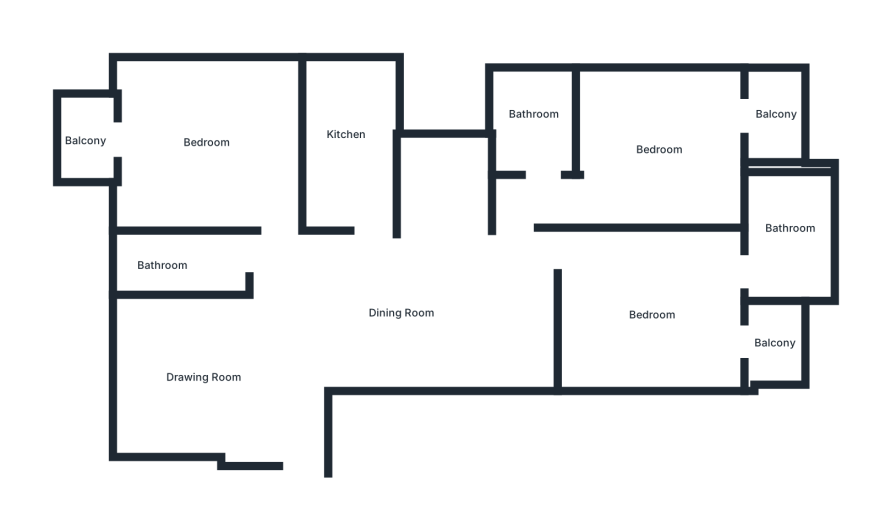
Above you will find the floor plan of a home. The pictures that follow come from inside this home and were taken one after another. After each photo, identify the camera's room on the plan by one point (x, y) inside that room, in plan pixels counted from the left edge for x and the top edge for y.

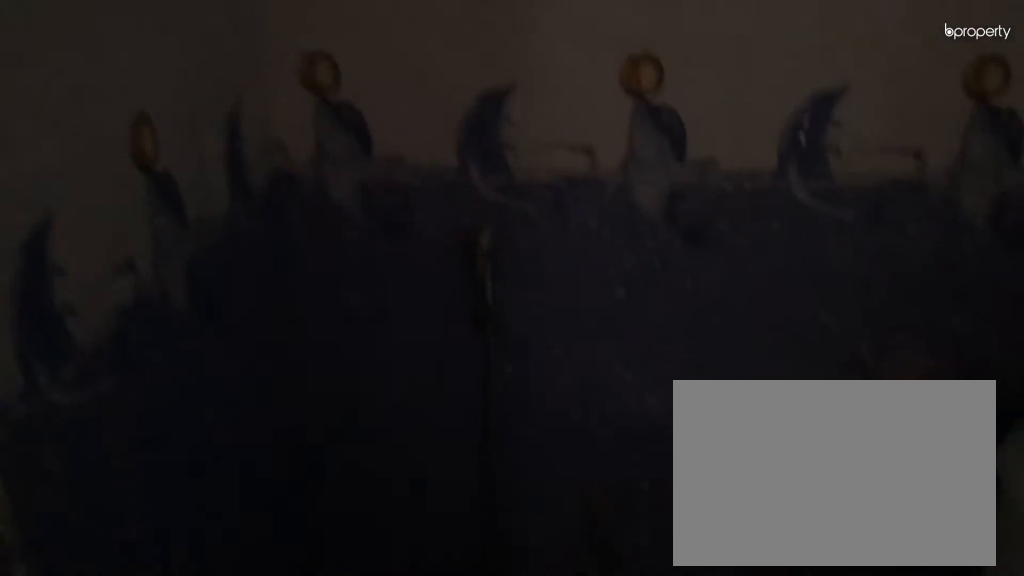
(786, 231)
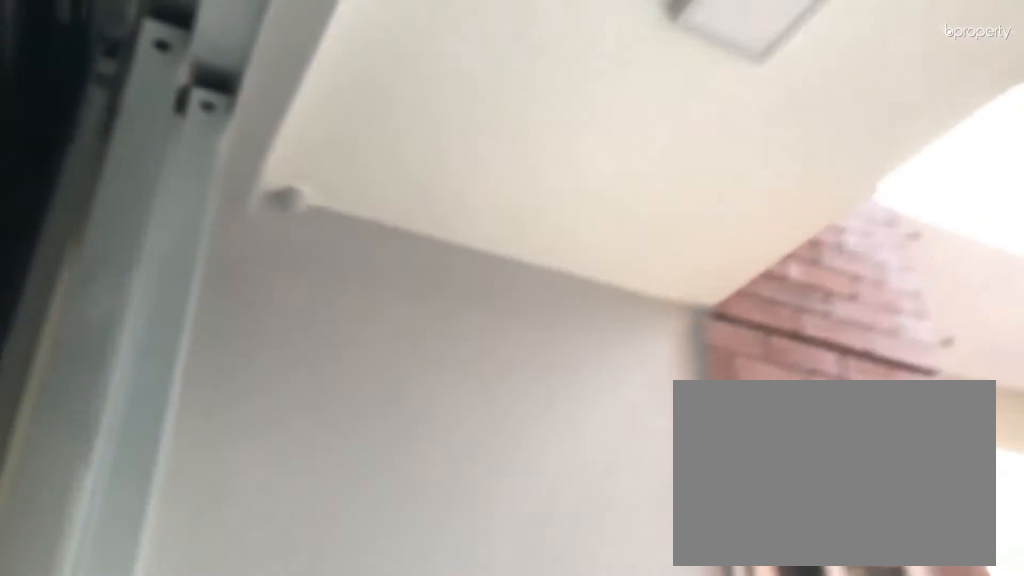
(772, 342)
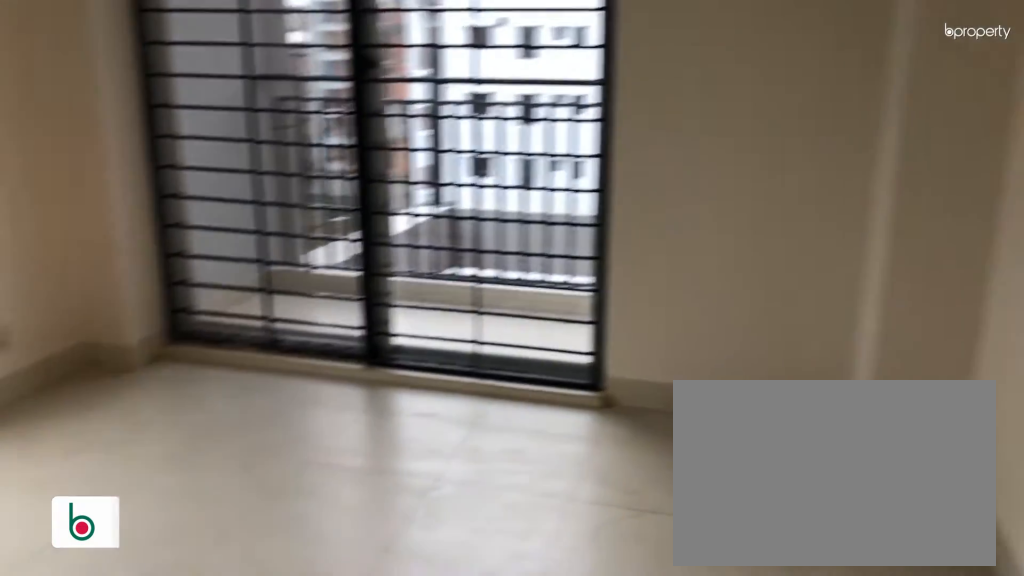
(658, 147)
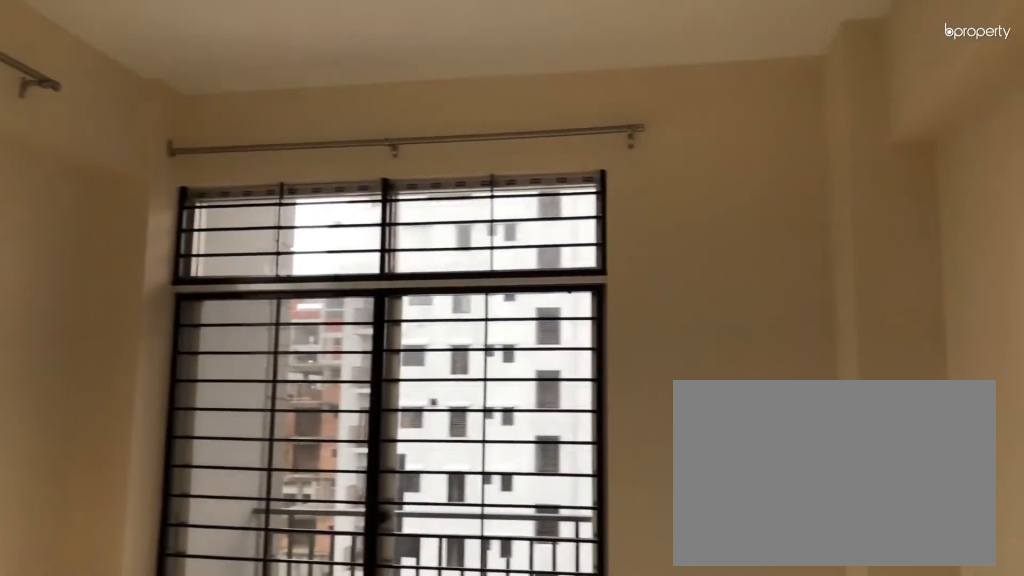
(658, 147)
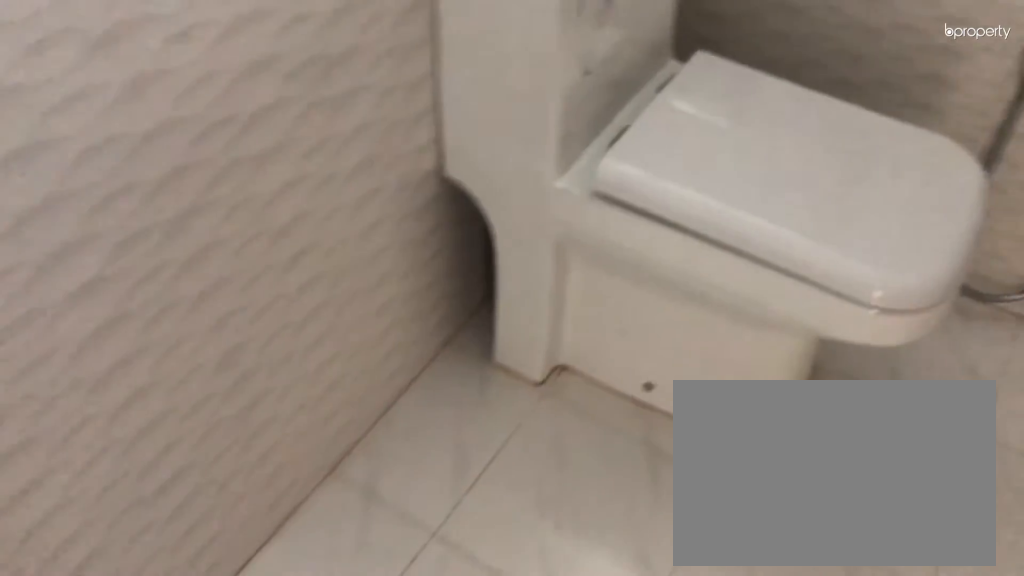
(533, 121)
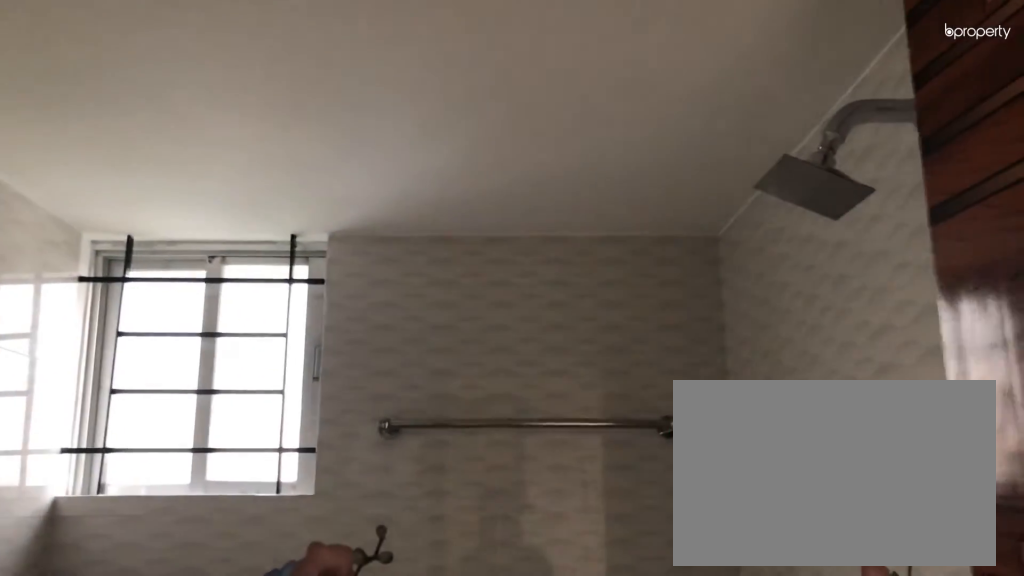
(533, 121)
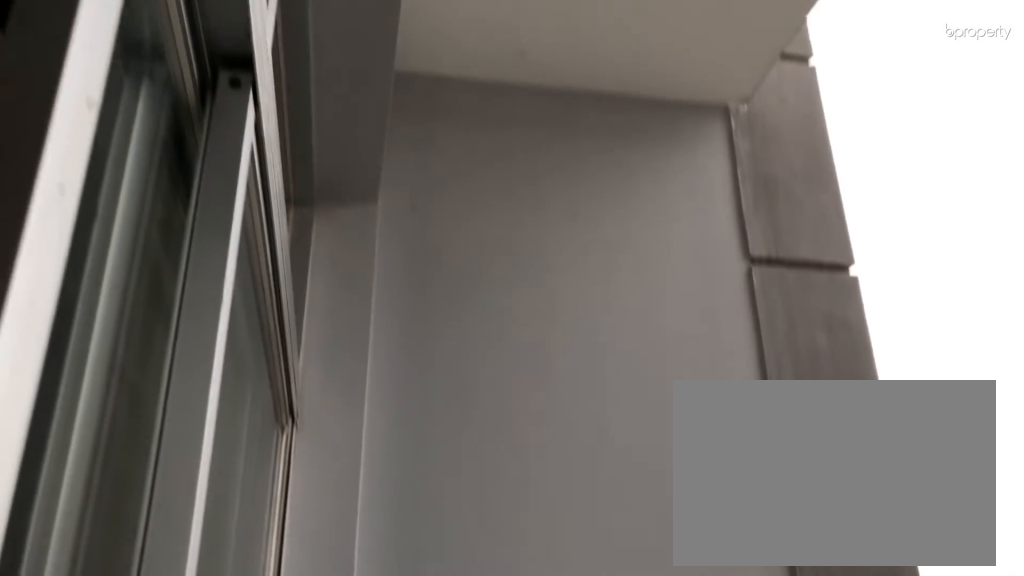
(772, 116)
